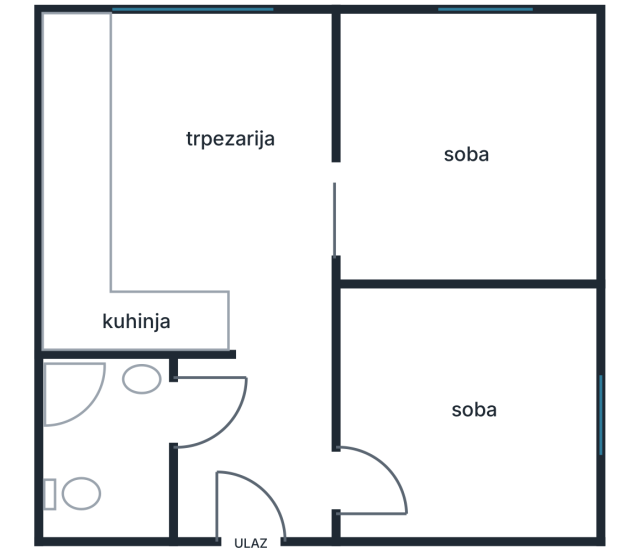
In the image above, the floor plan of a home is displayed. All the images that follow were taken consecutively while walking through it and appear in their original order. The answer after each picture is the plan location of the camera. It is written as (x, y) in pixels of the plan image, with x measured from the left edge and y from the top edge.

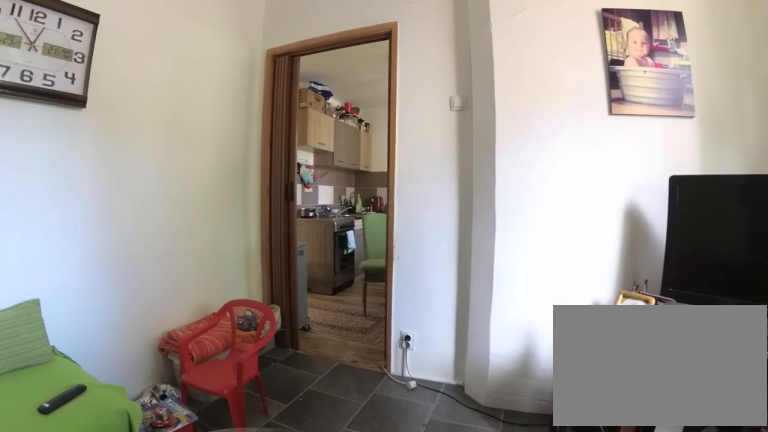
(496, 143)
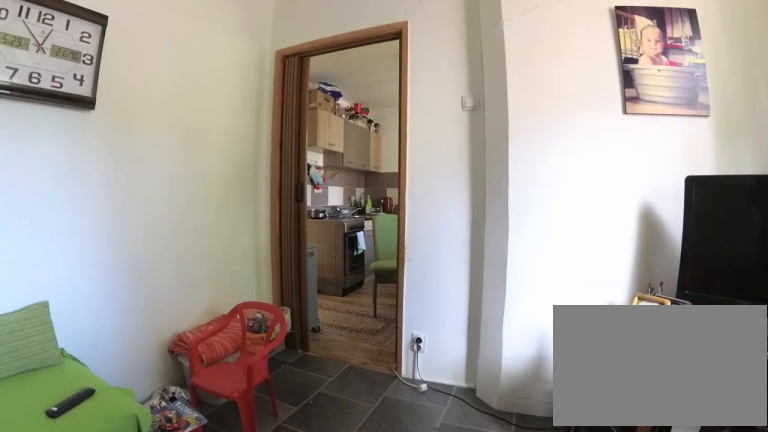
(495, 141)
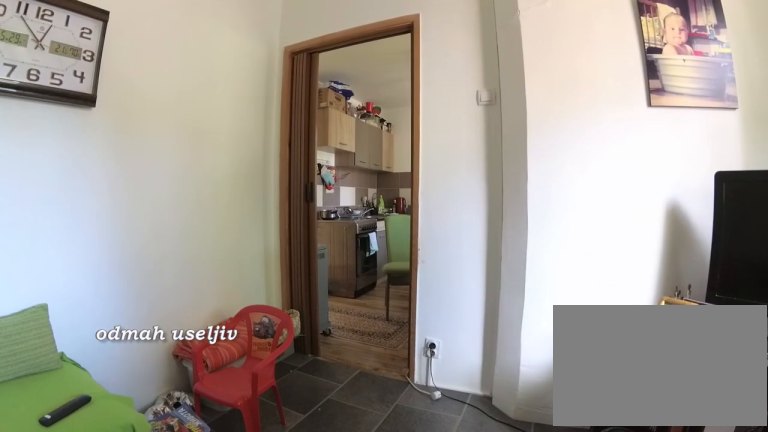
(495, 141)
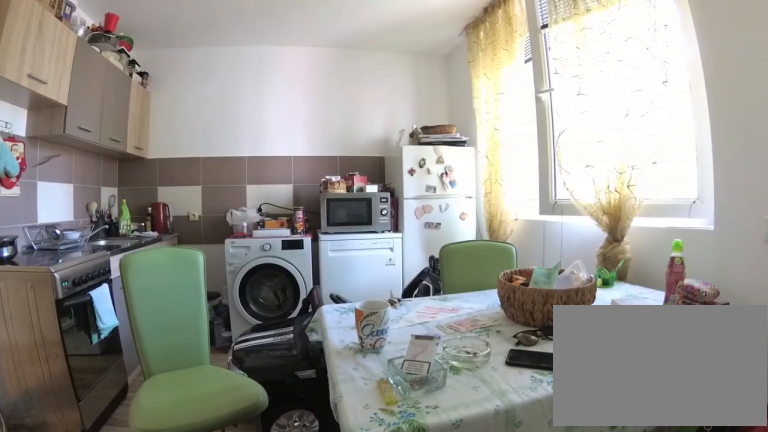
(350, 210)
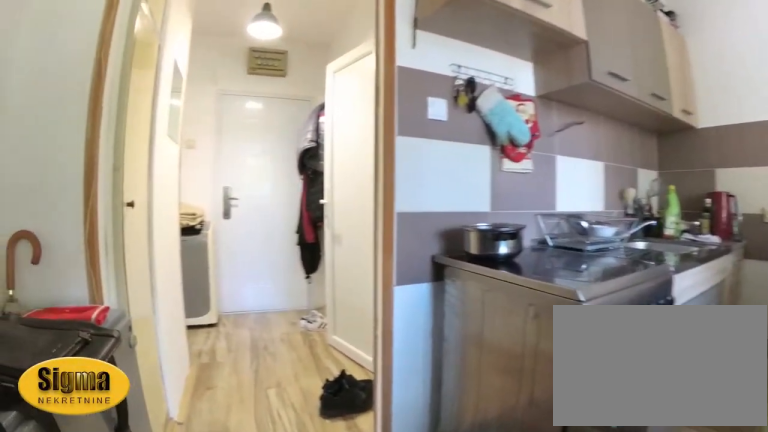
(284, 211)
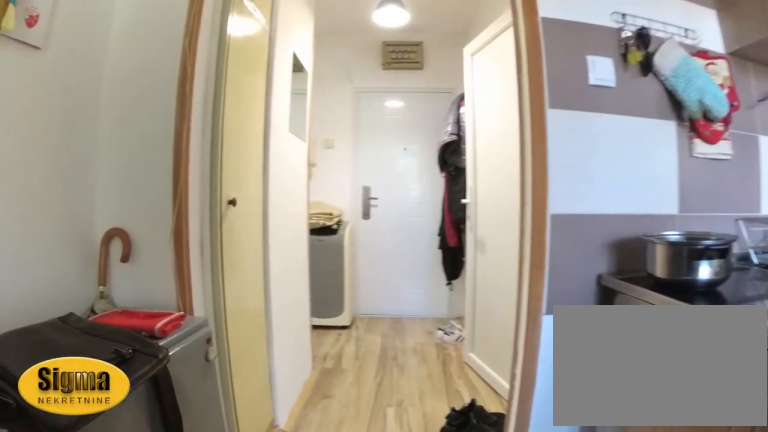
(280, 227)
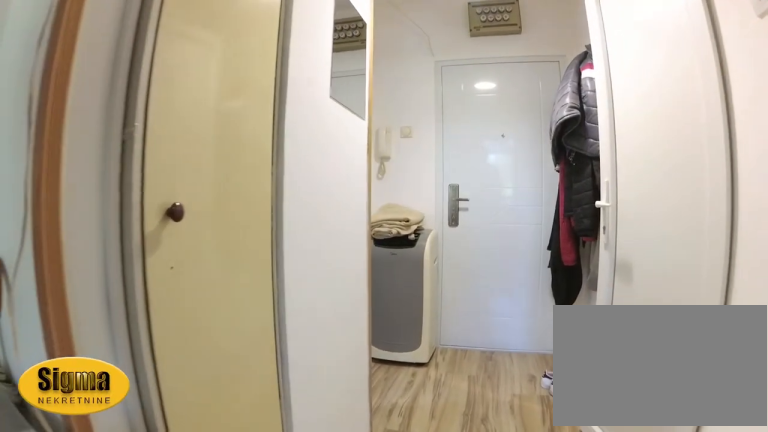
(279, 286)
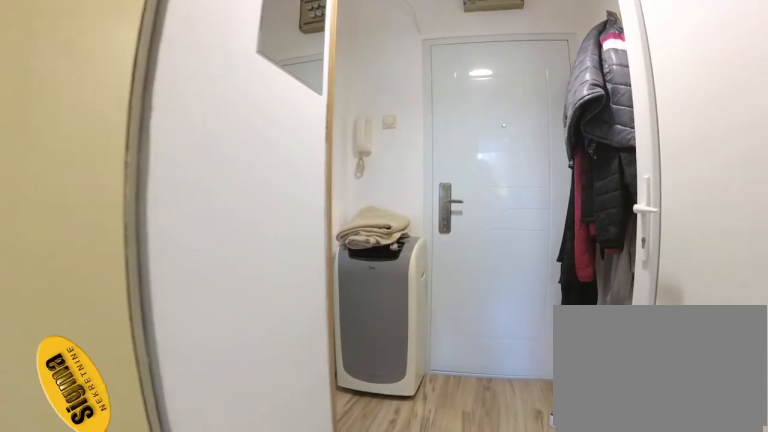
(278, 323)
